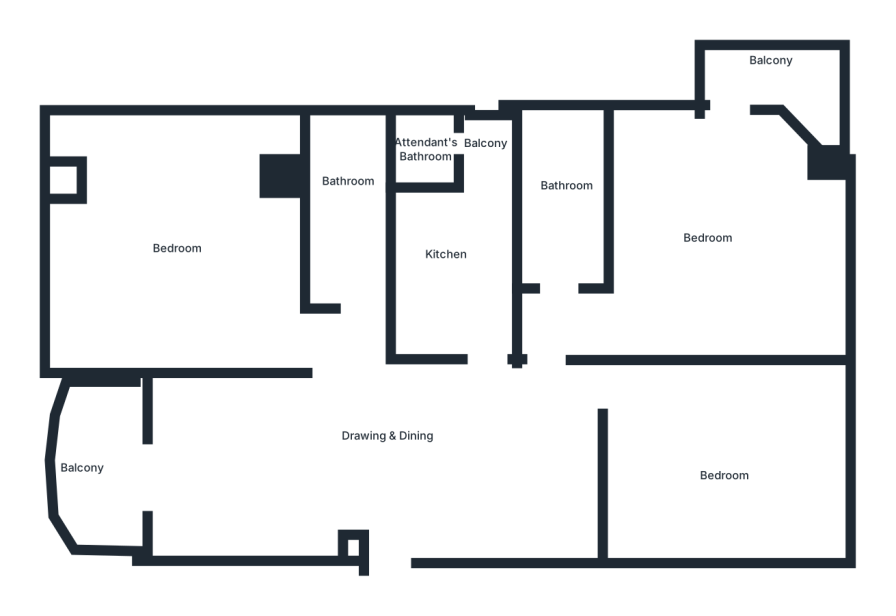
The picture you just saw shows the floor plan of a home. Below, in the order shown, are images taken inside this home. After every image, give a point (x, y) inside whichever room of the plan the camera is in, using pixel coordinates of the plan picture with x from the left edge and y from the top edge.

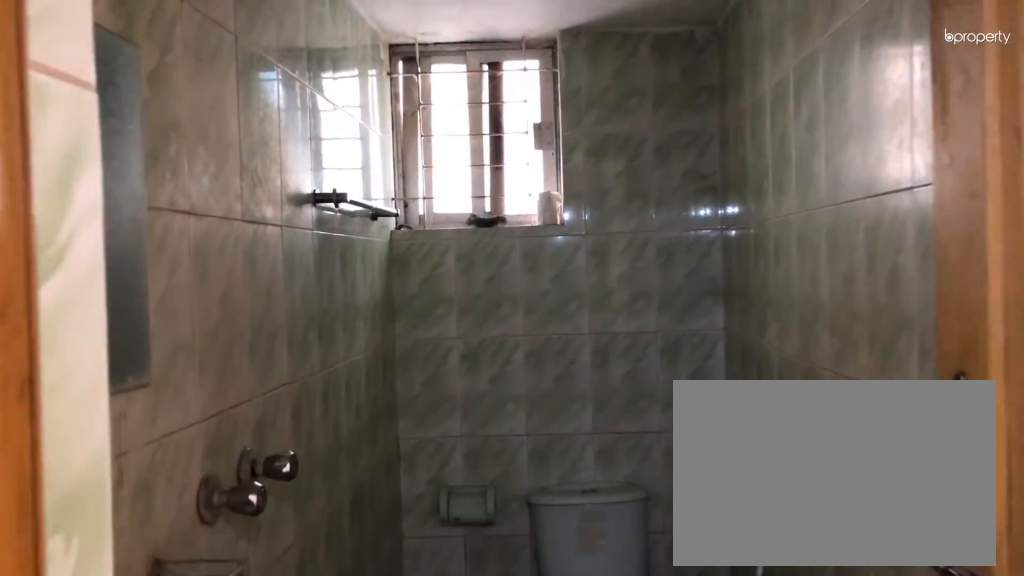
(558, 258)
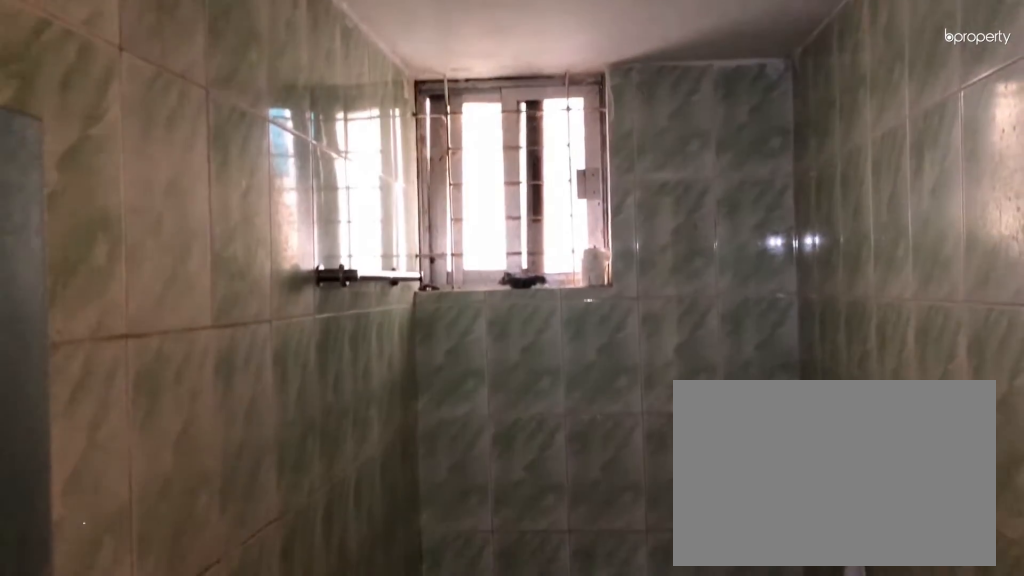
(561, 192)
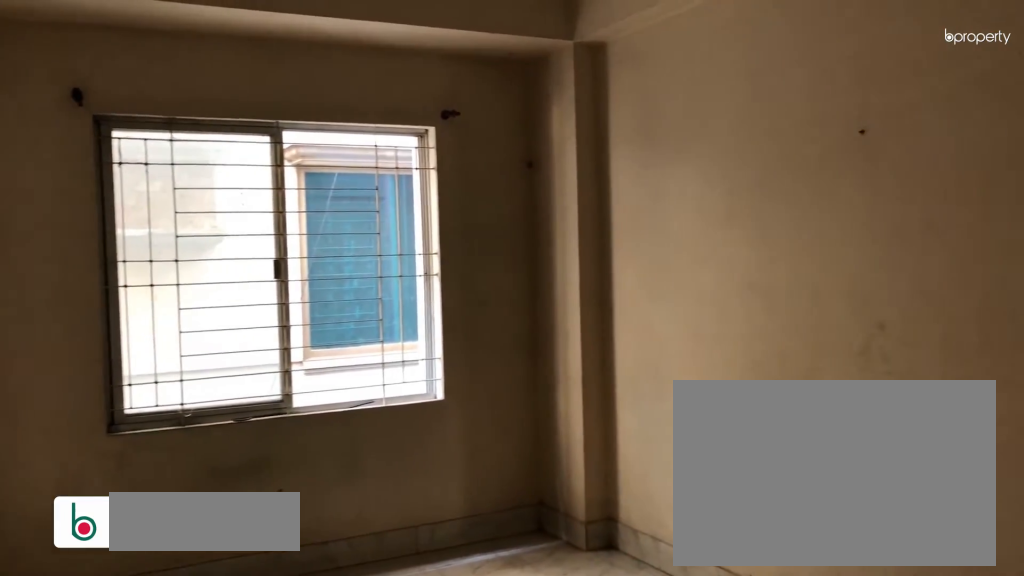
(728, 475)
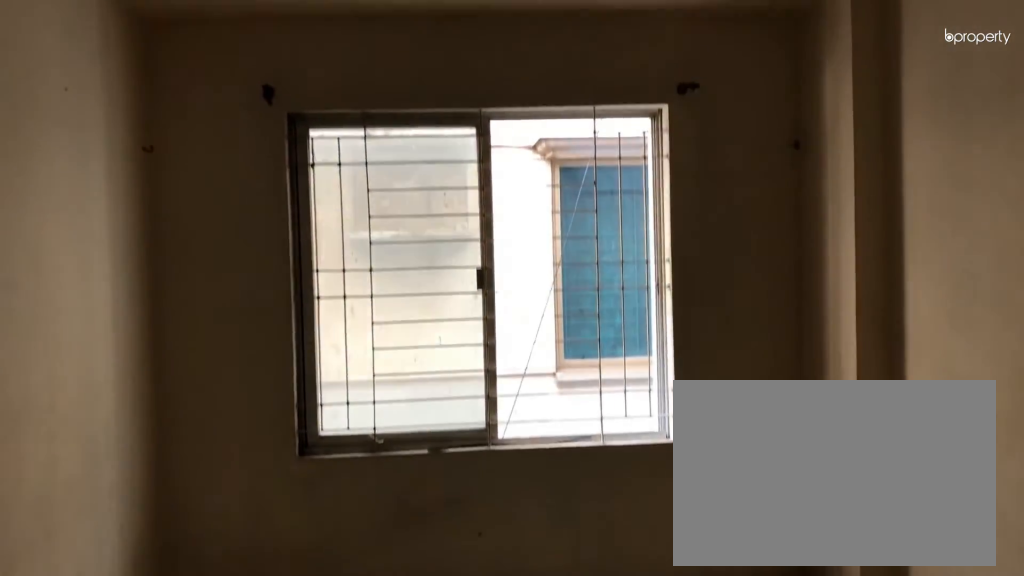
(728, 475)
